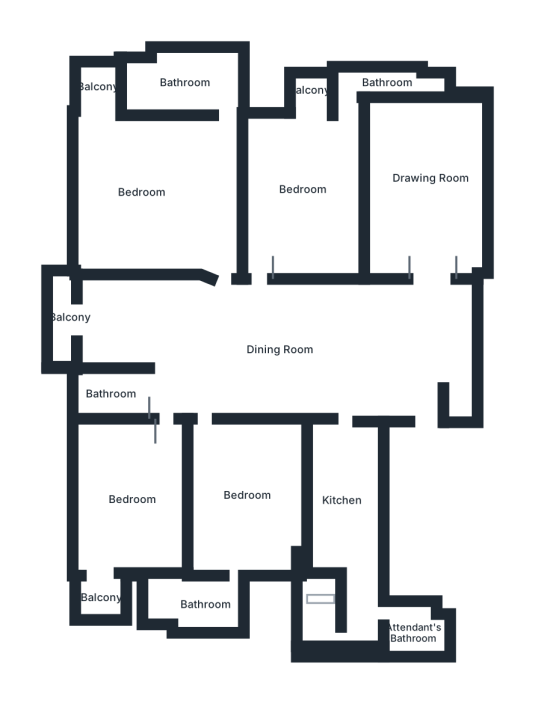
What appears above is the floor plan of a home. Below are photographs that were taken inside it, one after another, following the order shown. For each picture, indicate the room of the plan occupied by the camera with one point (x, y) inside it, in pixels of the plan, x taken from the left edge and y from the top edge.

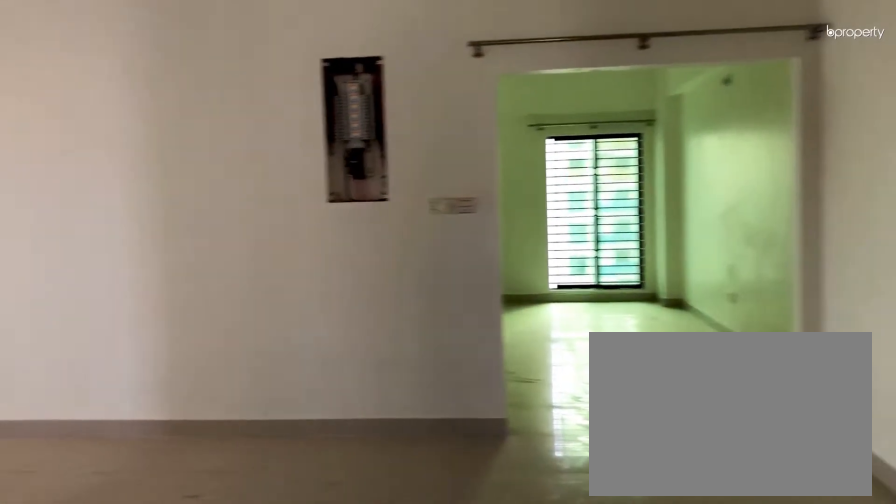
(408, 377)
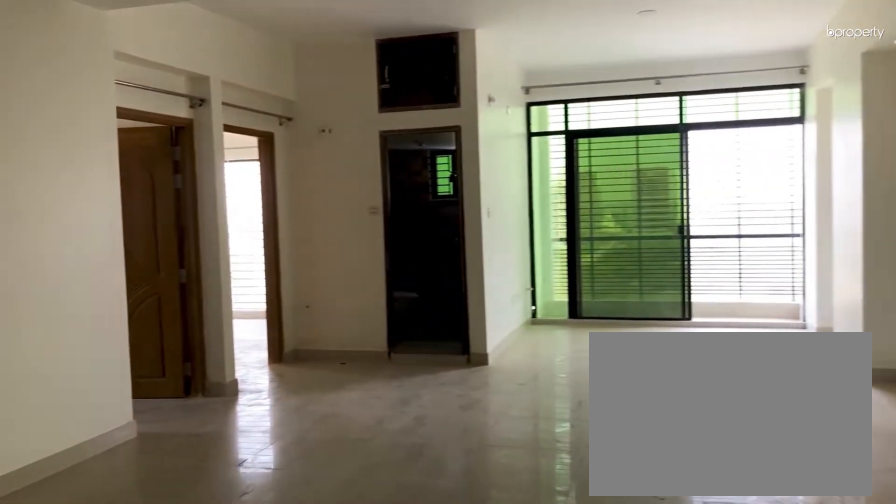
(269, 350)
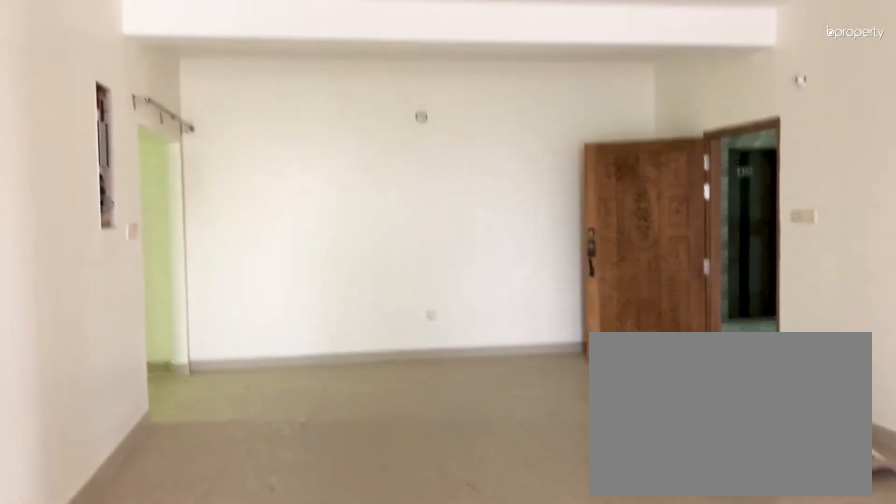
(269, 350)
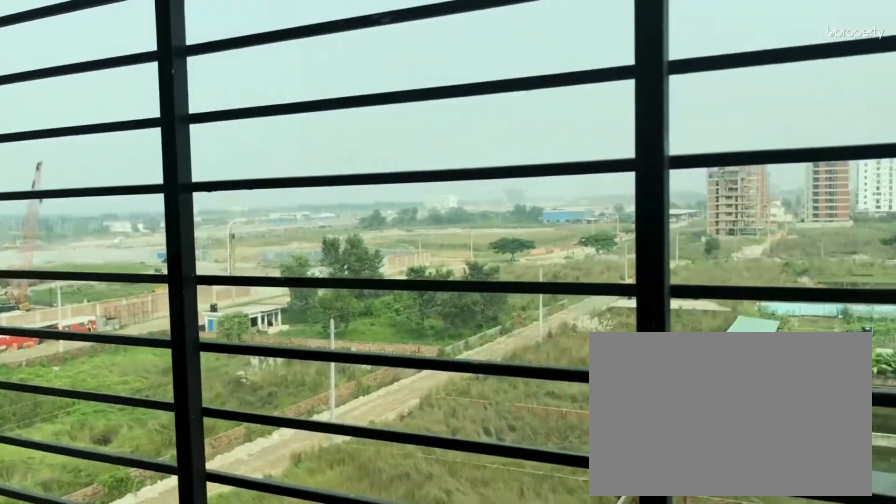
(63, 325)
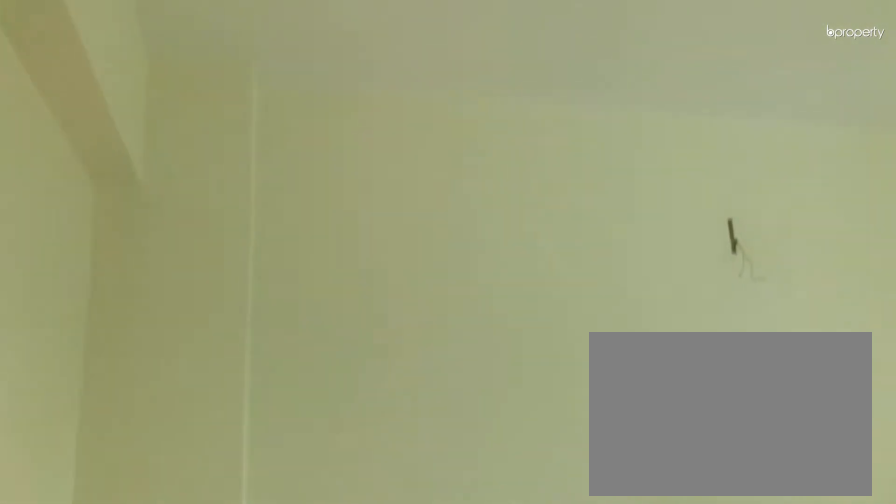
(427, 179)
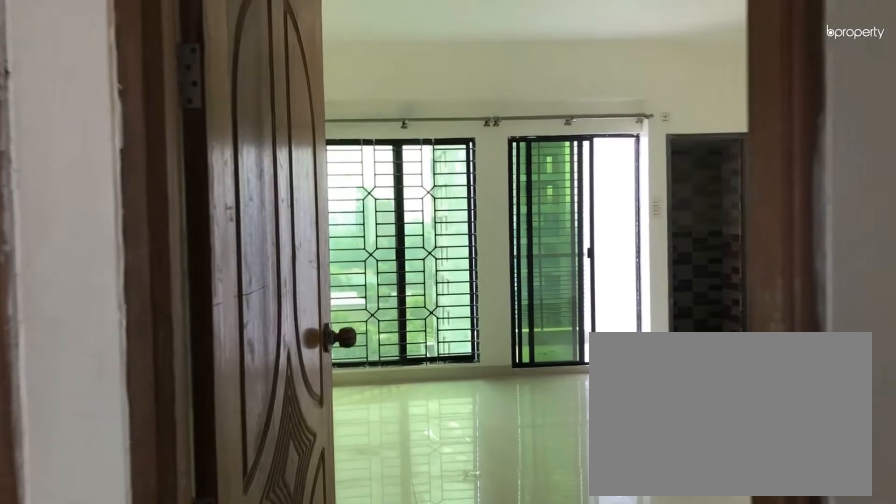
(277, 266)
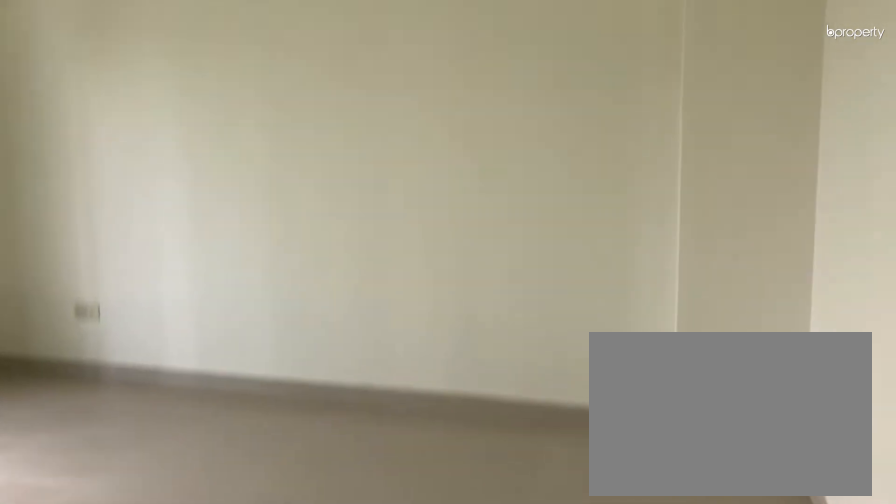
(307, 196)
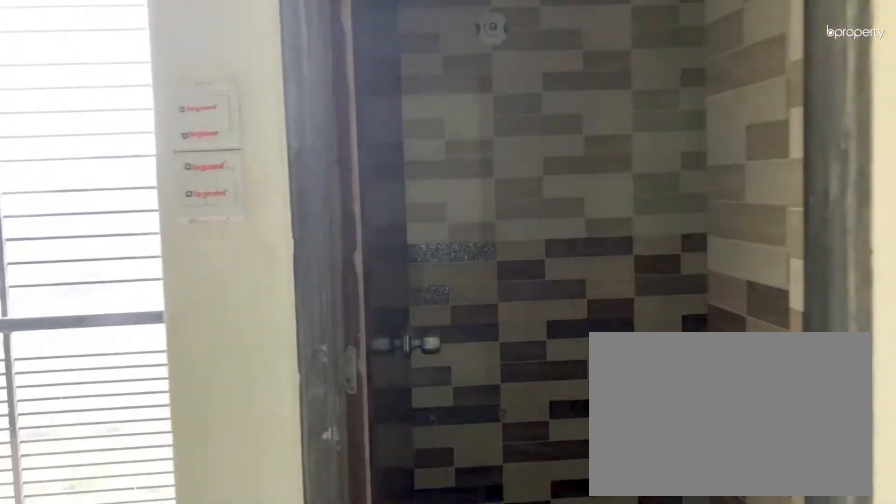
(349, 107)
